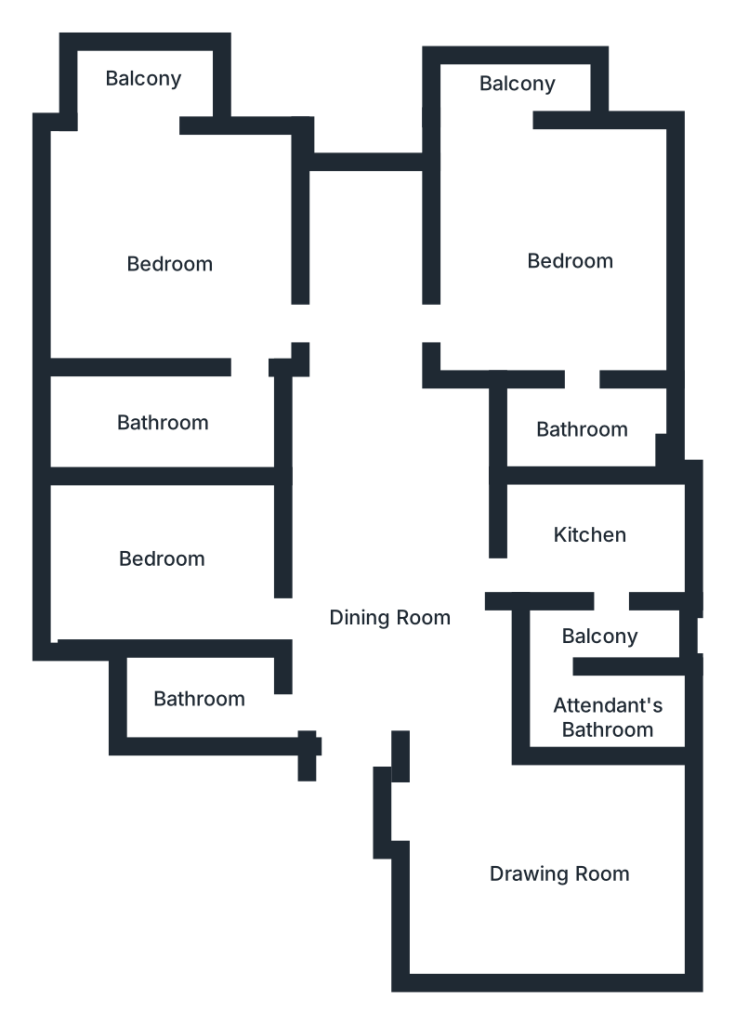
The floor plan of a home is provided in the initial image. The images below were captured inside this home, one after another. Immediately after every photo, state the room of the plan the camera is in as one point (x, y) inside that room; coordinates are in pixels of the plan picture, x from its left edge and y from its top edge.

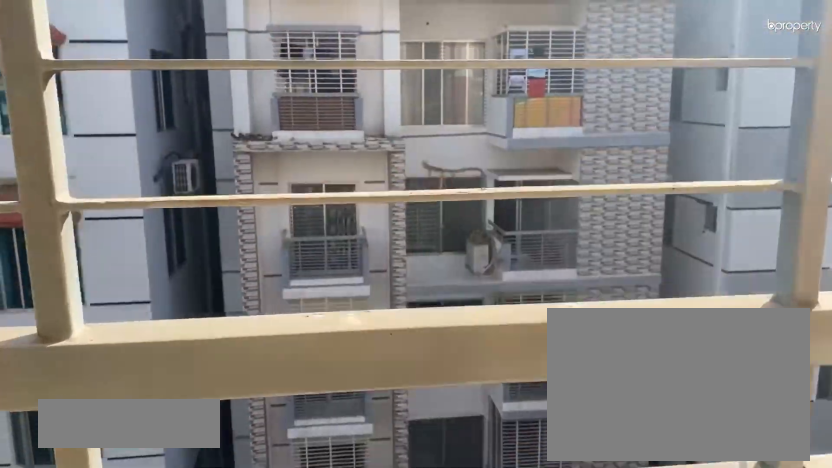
(145, 82)
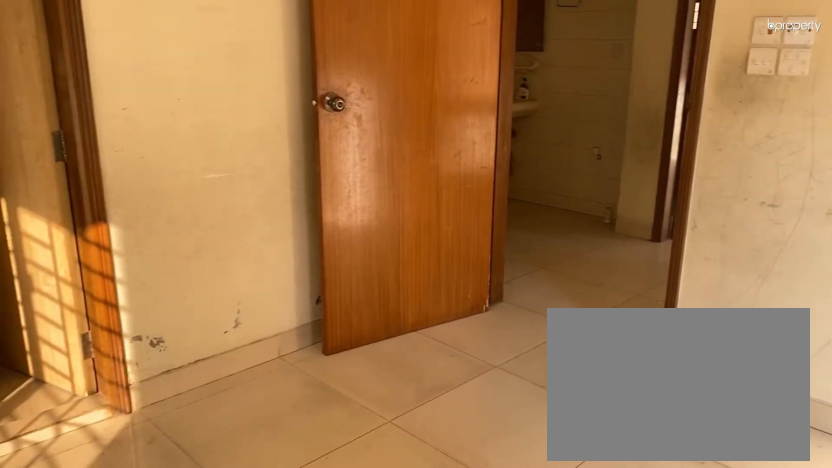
(571, 269)
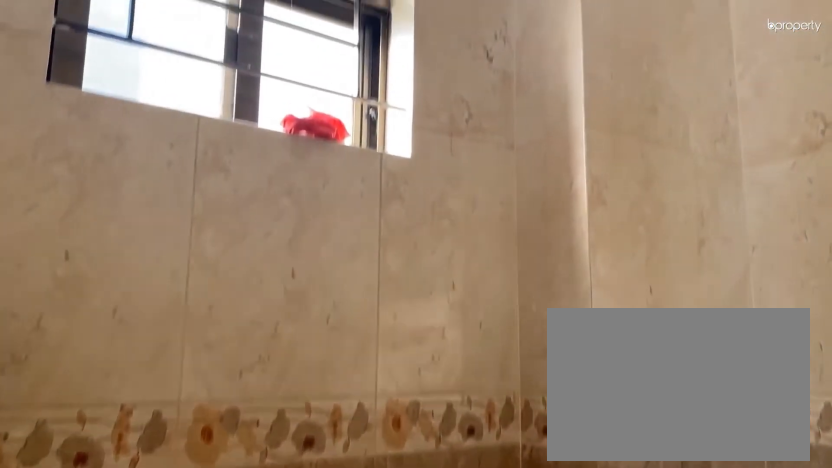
(578, 423)
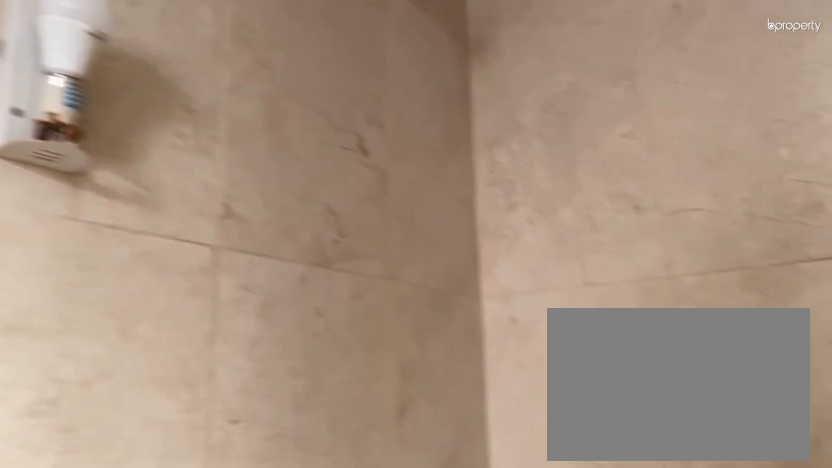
(578, 423)
